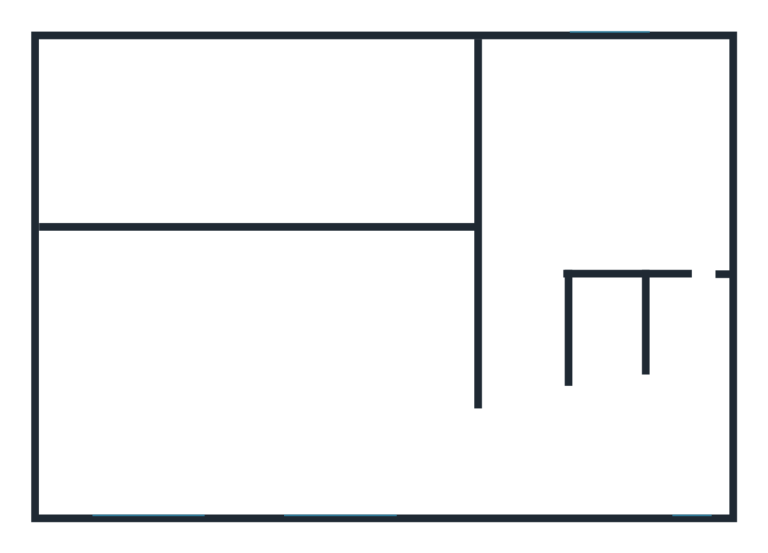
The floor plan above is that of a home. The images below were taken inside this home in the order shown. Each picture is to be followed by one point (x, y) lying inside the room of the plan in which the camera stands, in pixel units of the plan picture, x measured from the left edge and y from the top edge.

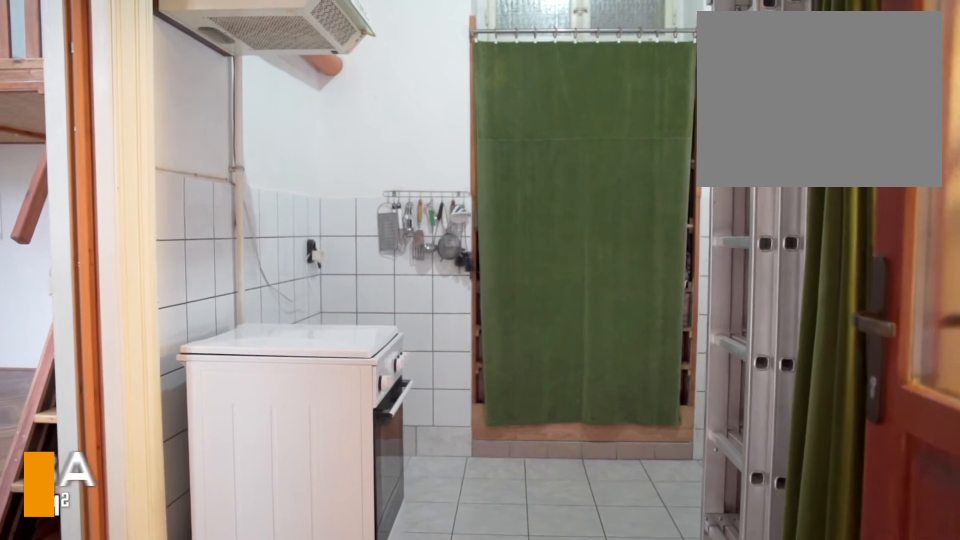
(532, 360)
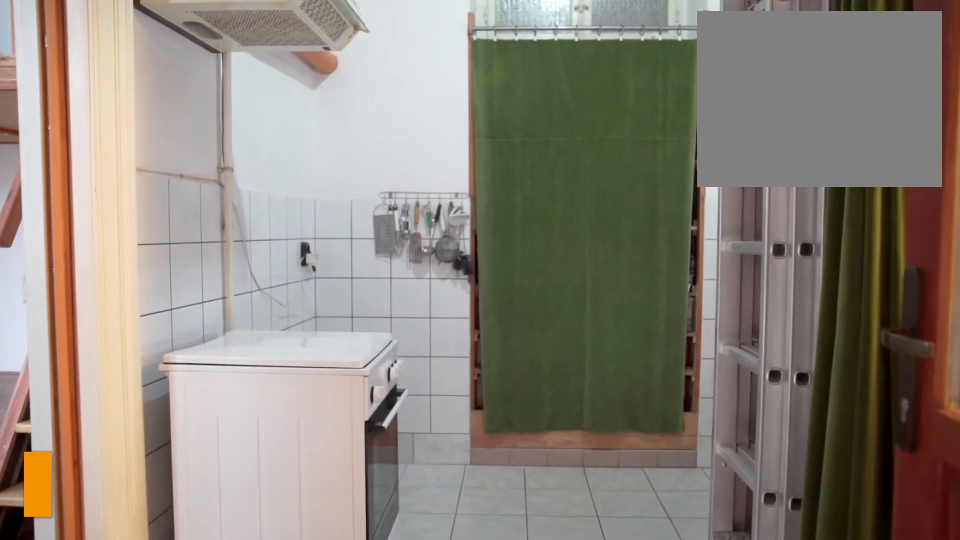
(535, 348)
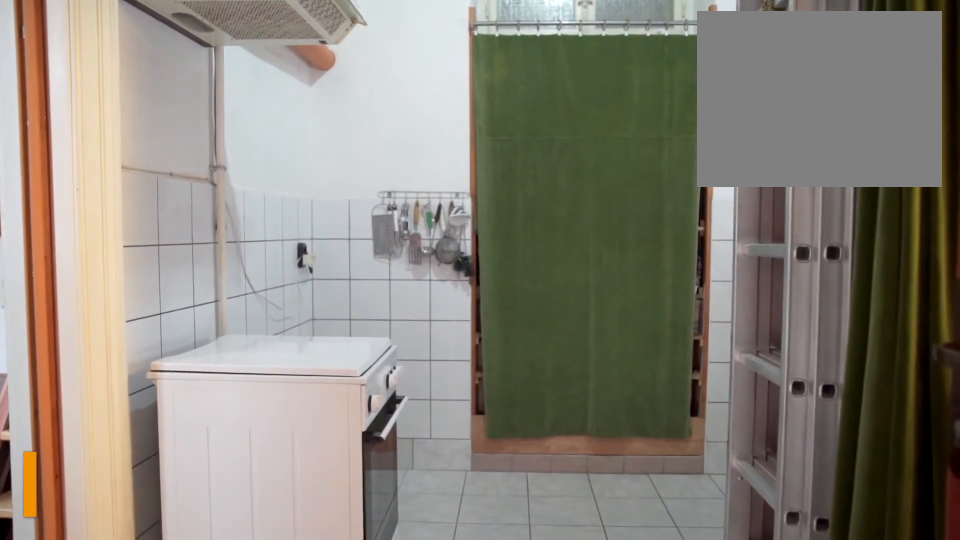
(535, 337)
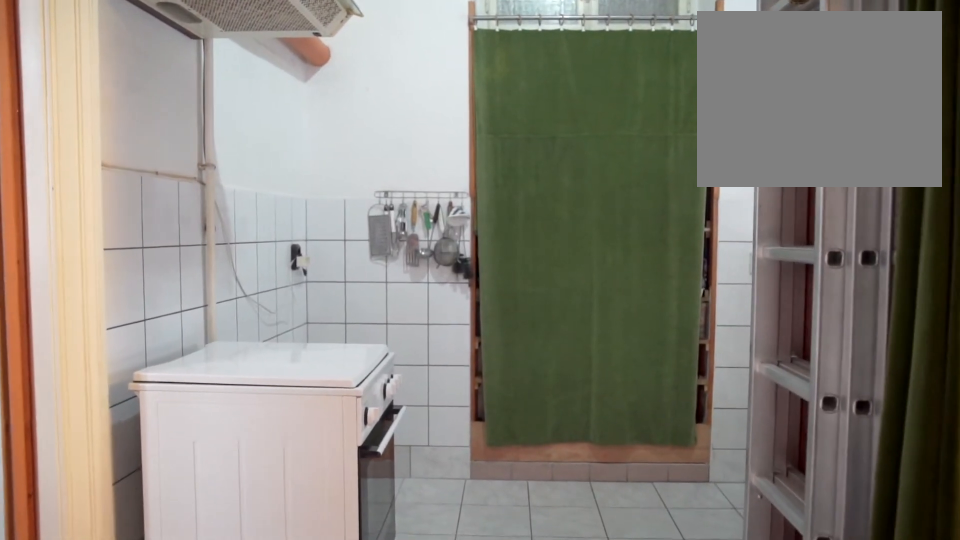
(537, 327)
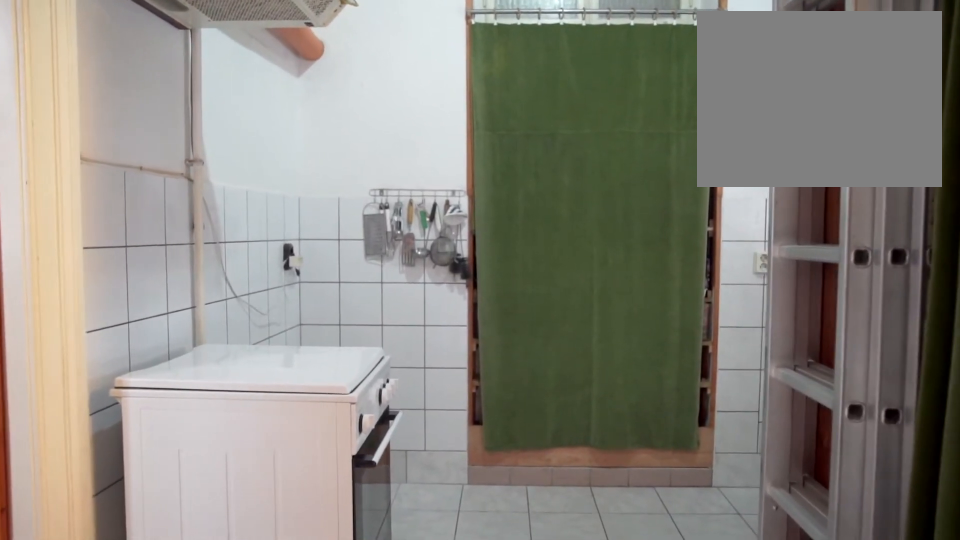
(538, 316)
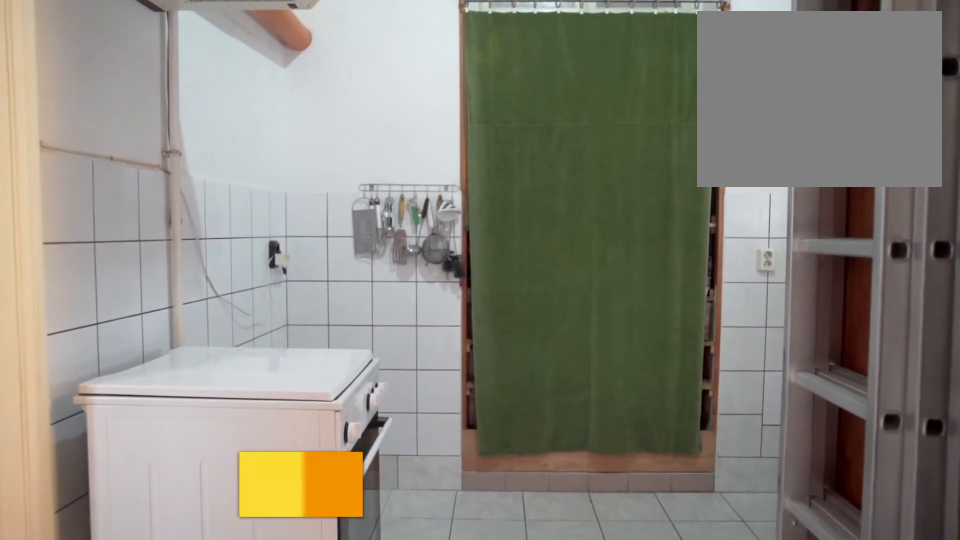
(540, 304)
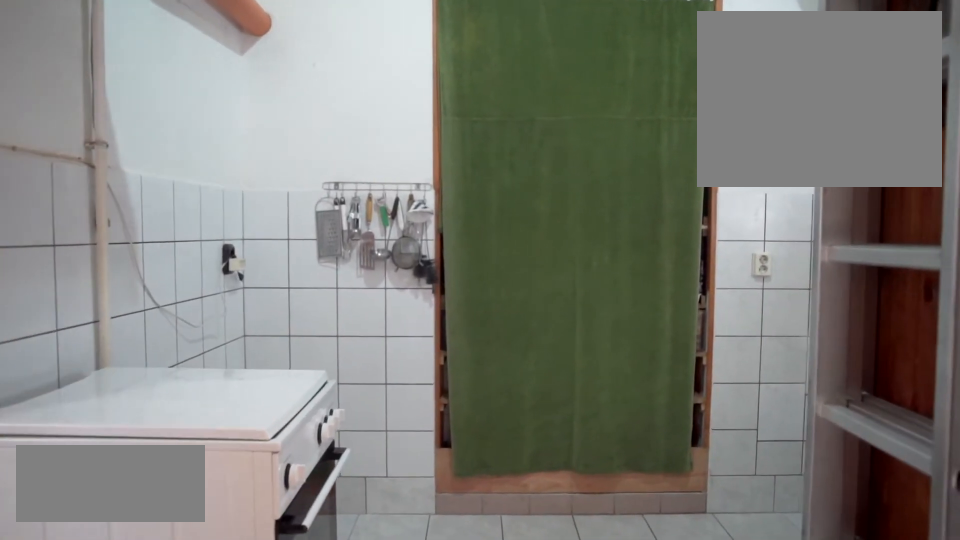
(542, 283)
